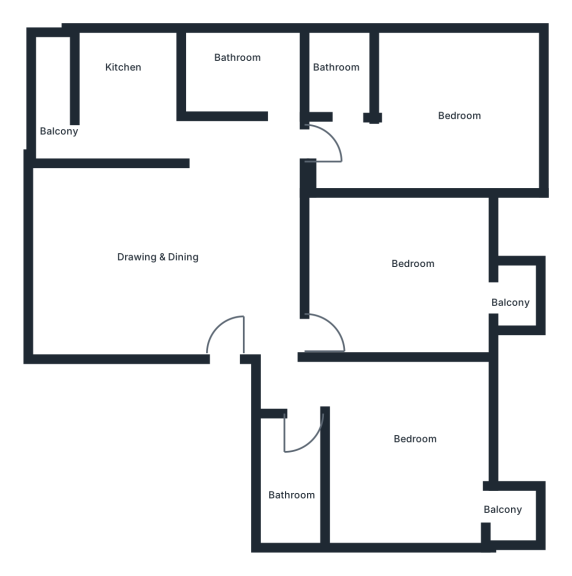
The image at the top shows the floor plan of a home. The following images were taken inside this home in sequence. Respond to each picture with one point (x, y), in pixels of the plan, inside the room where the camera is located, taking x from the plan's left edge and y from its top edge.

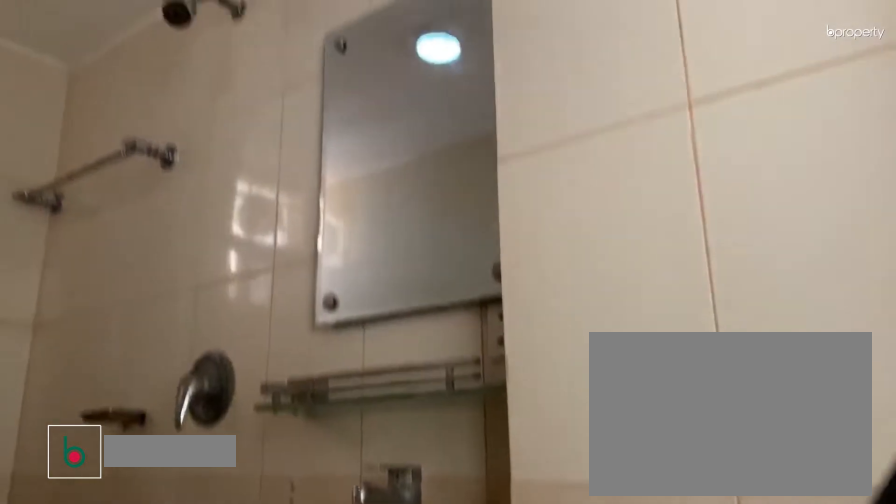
(293, 464)
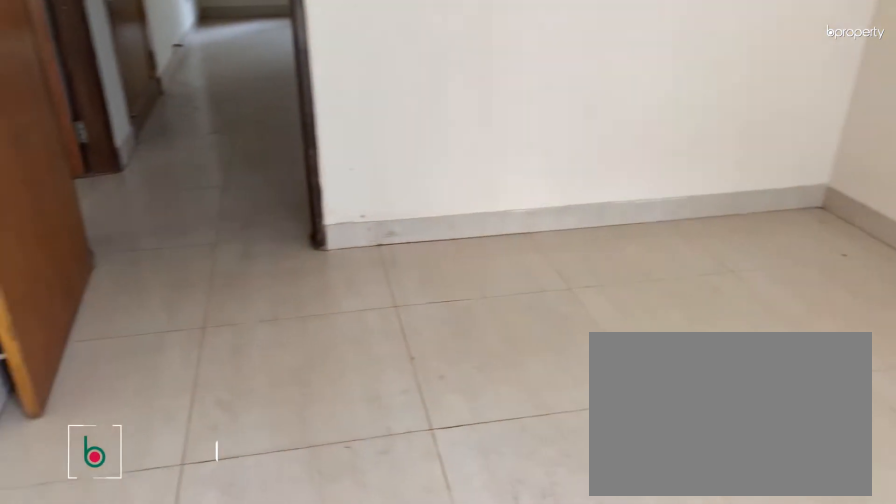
(424, 294)
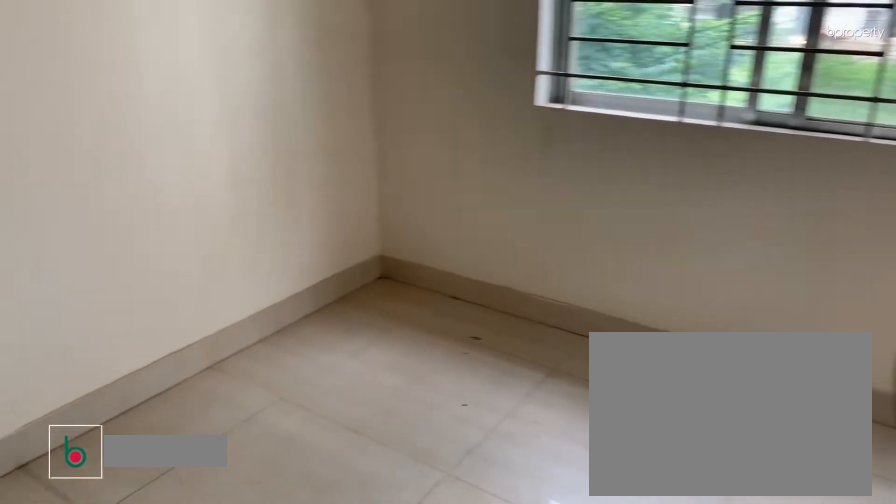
(443, 118)
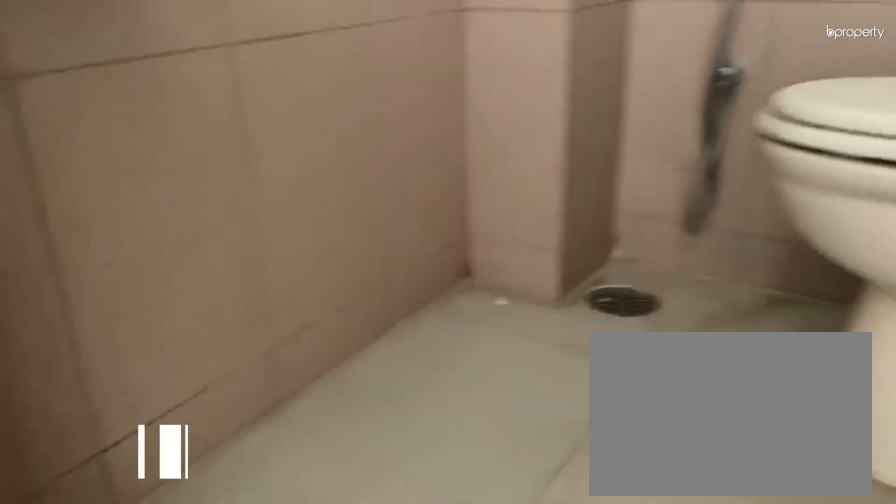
(345, 83)
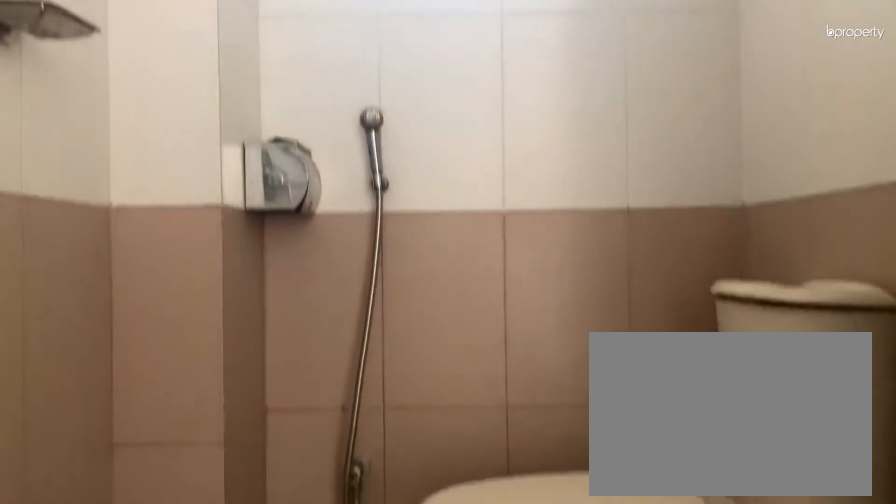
(345, 83)
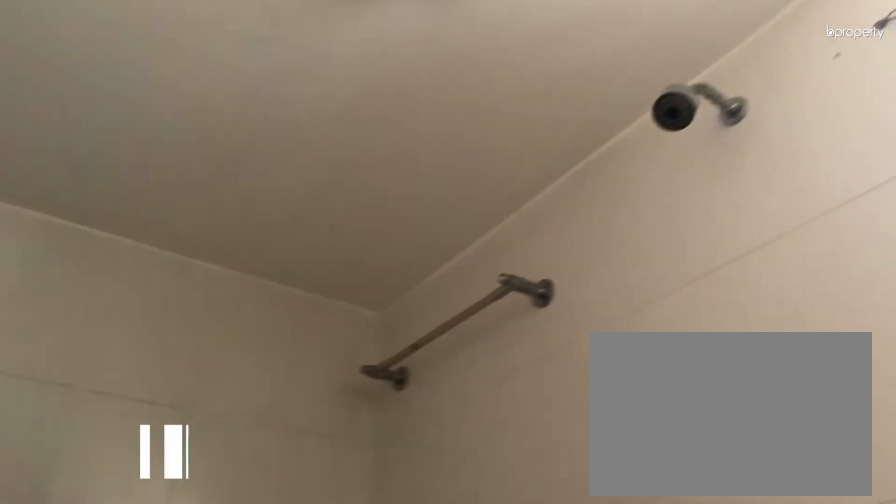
(261, 71)
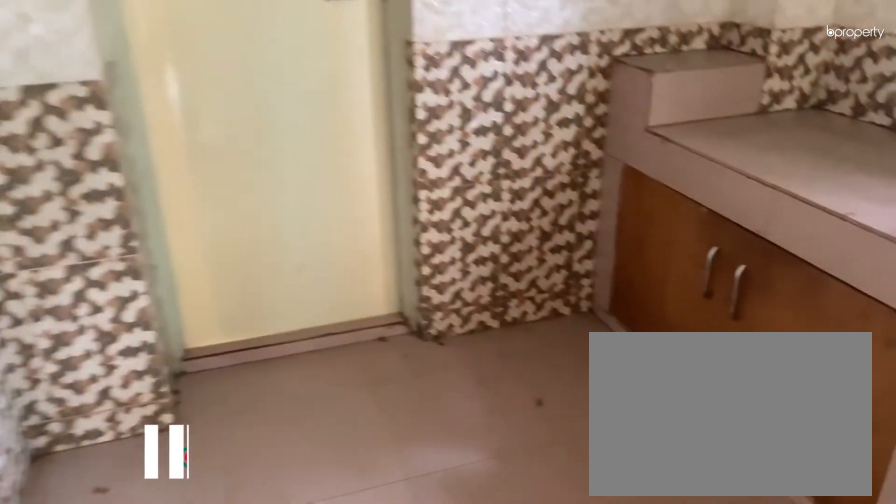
(131, 87)
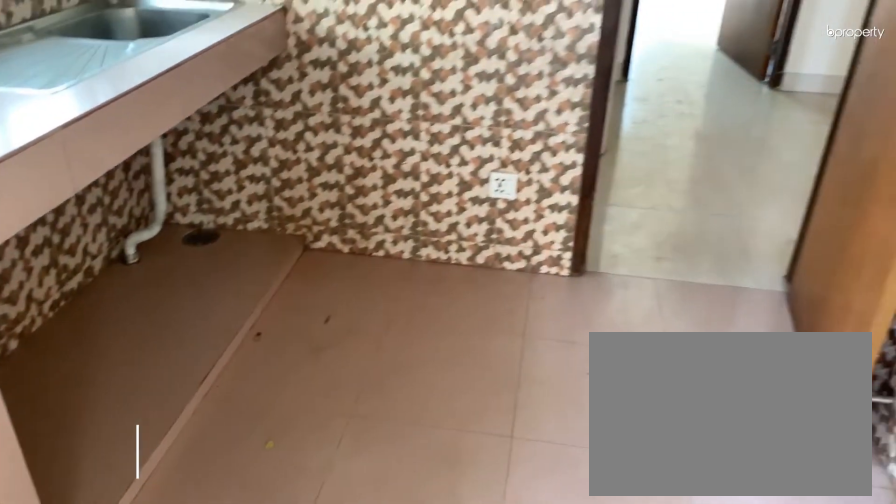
(131, 87)
